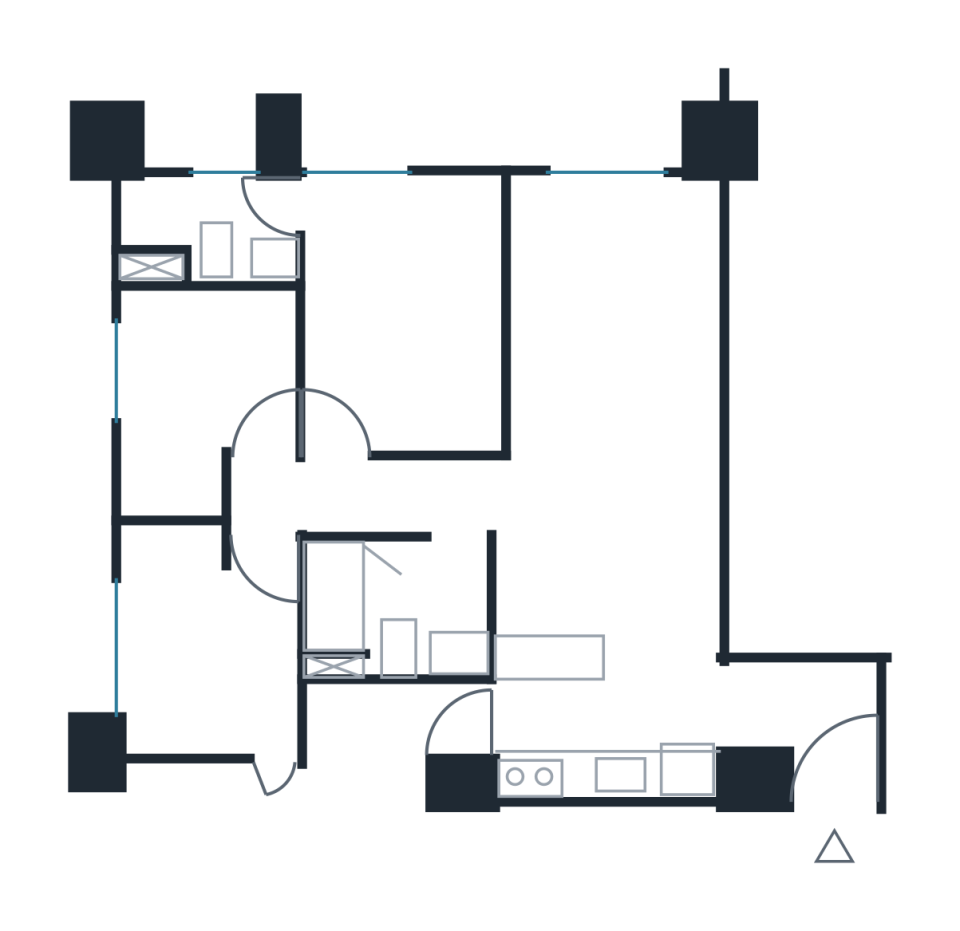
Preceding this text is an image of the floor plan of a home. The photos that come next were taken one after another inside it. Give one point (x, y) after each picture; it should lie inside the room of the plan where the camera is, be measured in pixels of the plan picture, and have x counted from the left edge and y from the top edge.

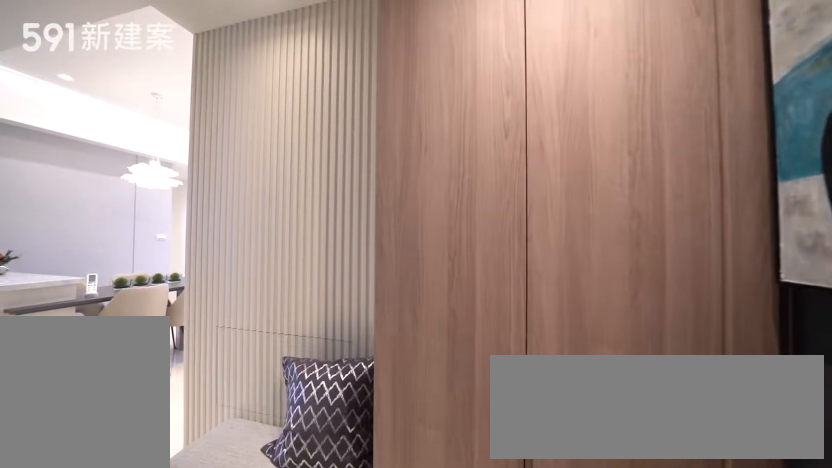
(808, 726)
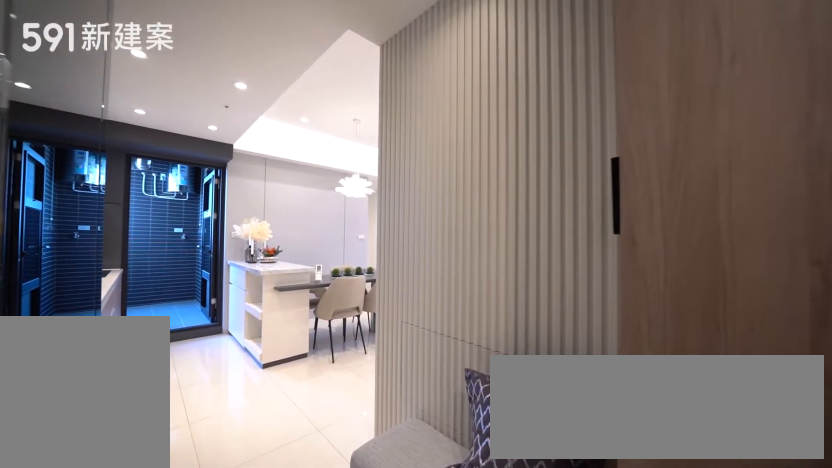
(808, 726)
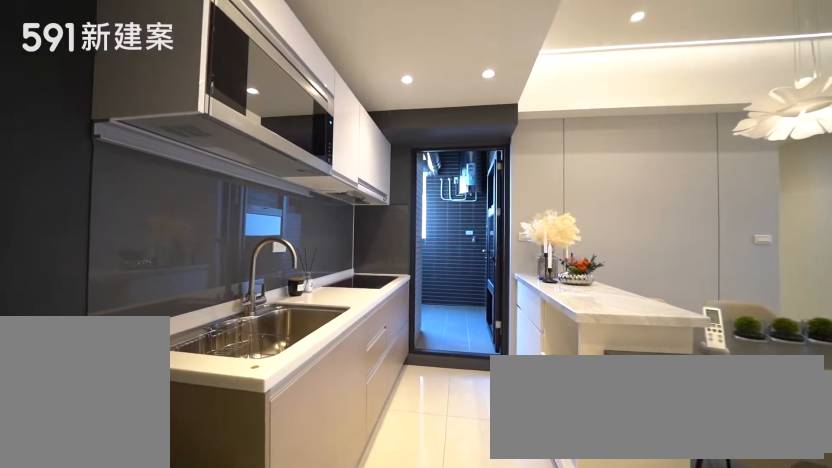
(606, 741)
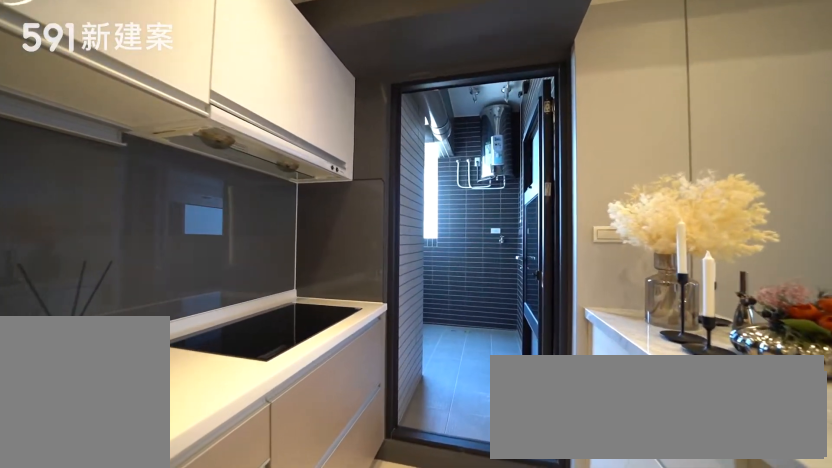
(606, 741)
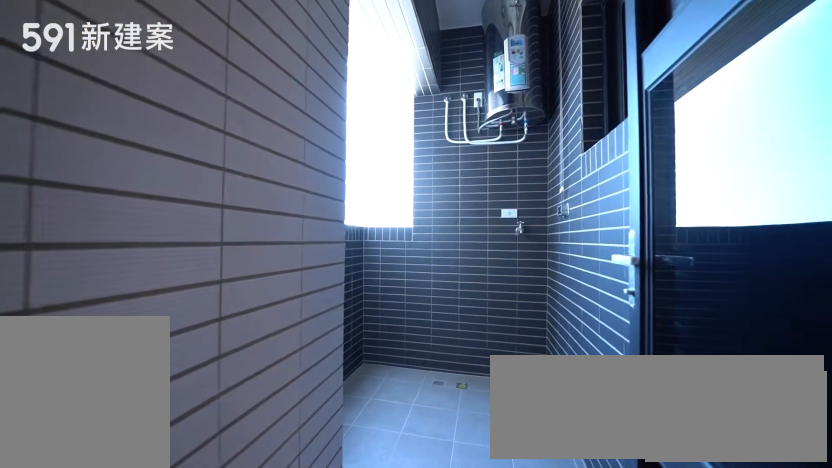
(384, 740)
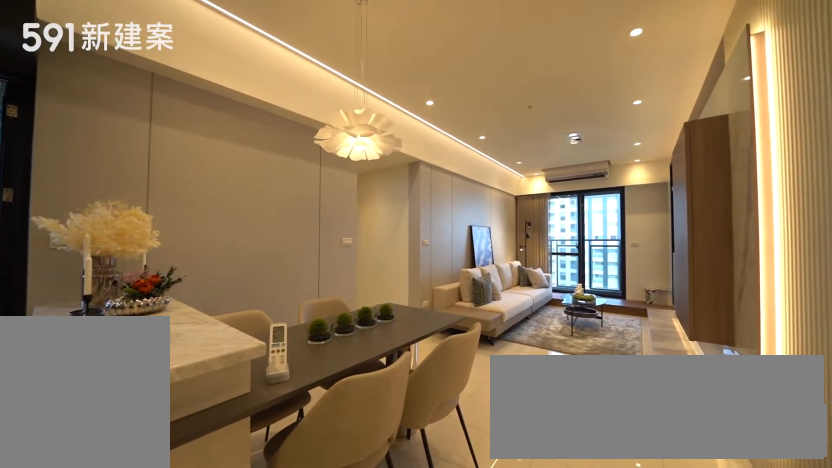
(609, 584)
